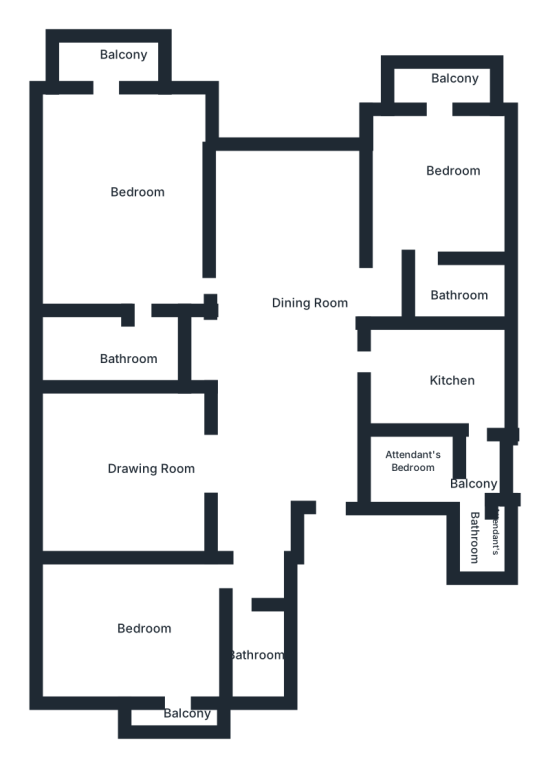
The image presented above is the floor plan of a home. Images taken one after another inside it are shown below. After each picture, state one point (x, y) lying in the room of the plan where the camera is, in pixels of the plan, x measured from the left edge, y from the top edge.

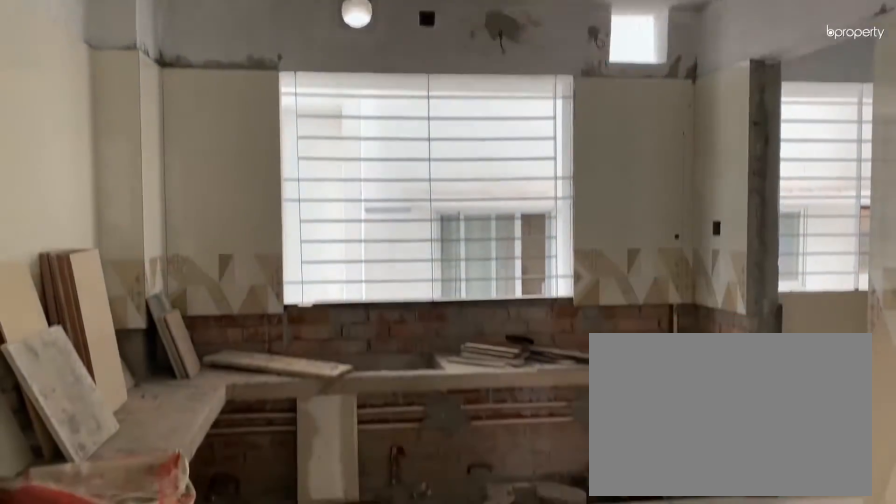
(430, 361)
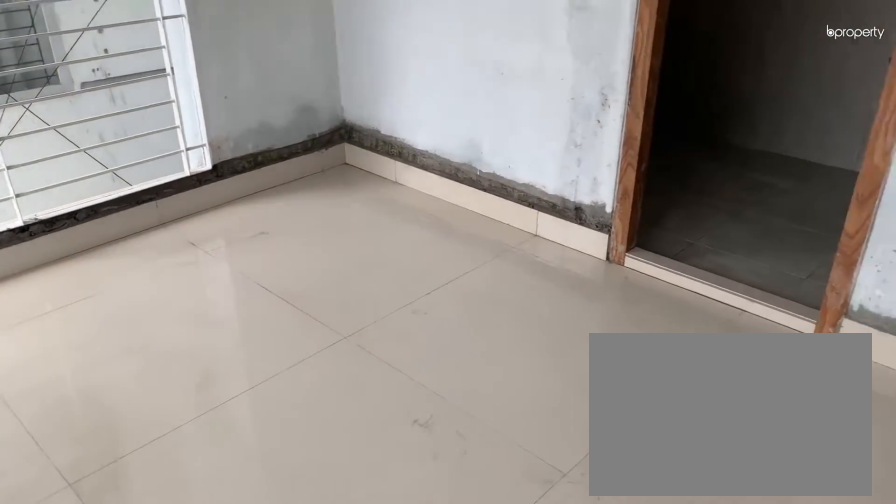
(440, 192)
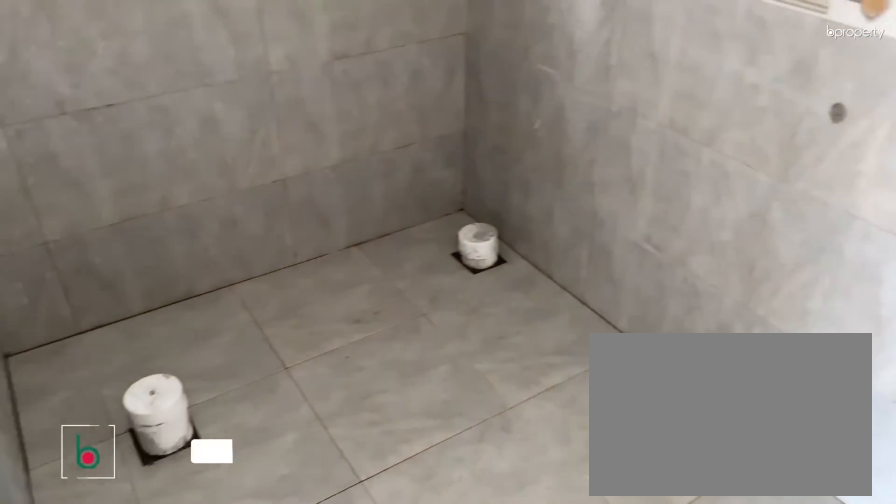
(451, 292)
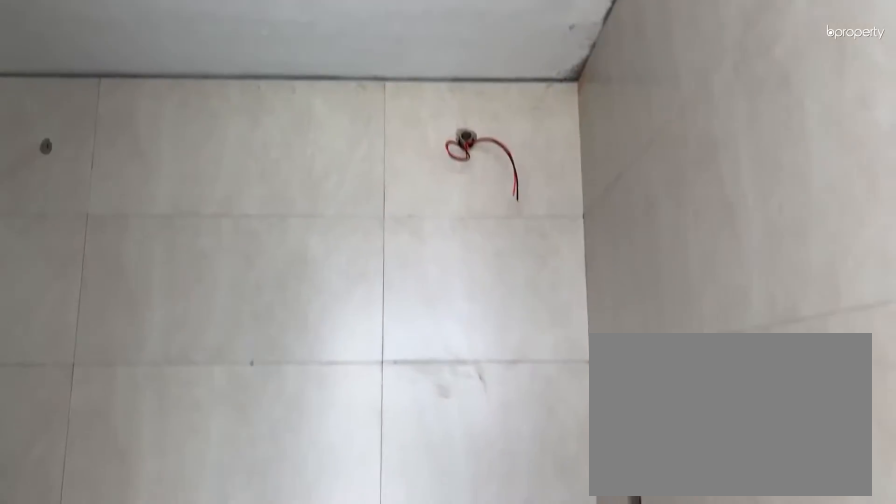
(451, 292)
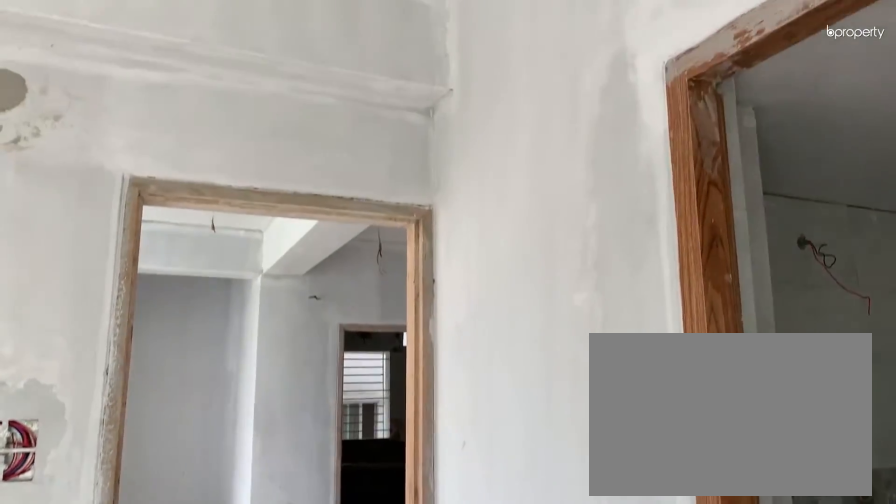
(137, 215)
